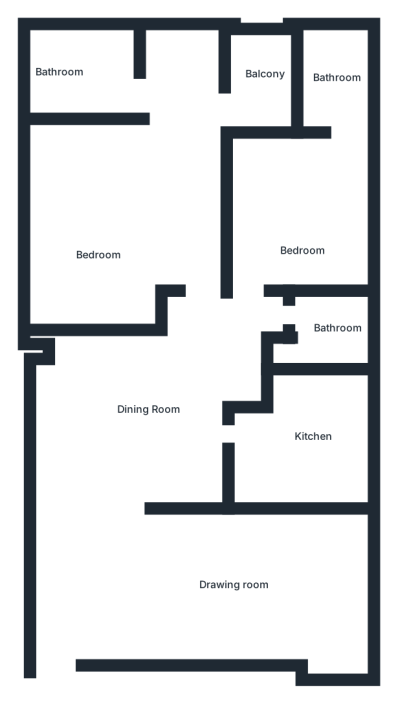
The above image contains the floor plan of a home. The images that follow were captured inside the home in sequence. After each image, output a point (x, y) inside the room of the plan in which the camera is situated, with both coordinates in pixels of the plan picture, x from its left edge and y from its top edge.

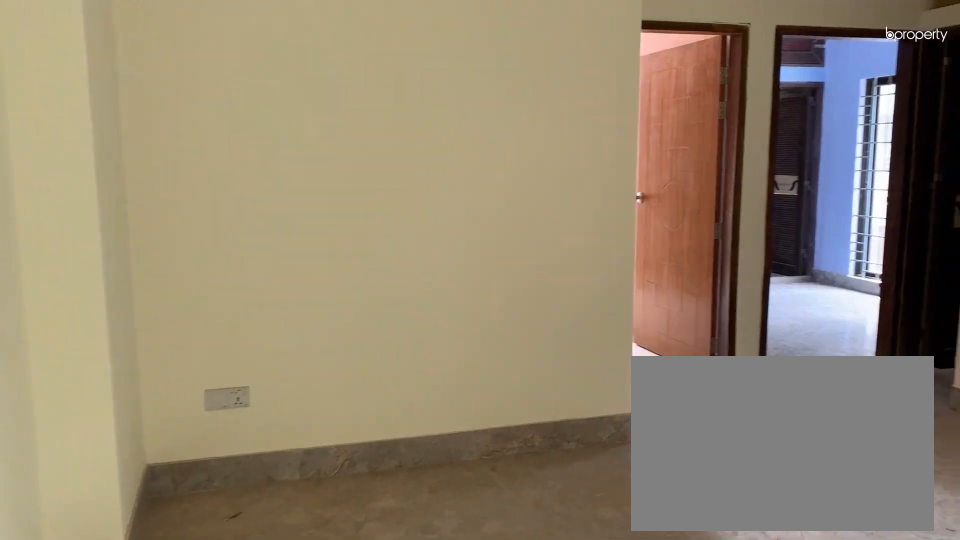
(156, 425)
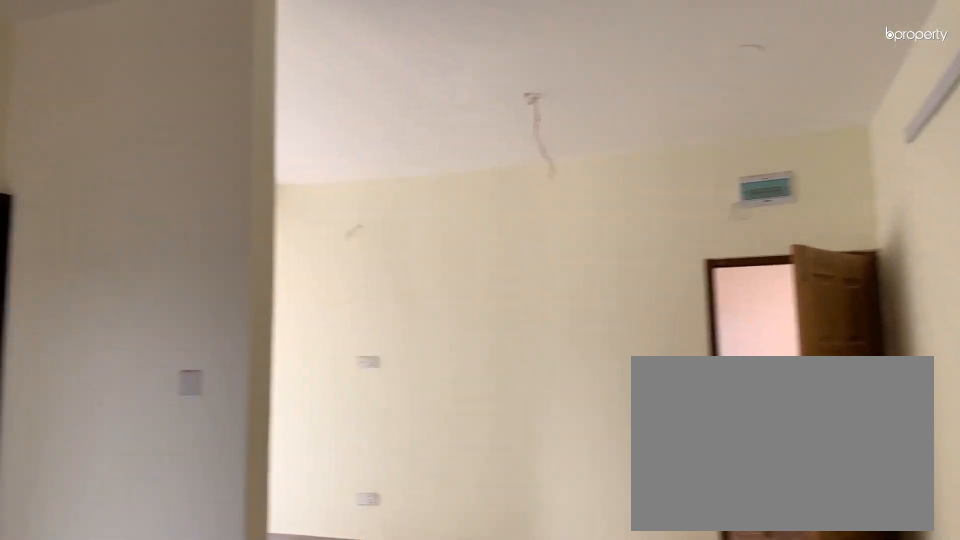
(156, 425)
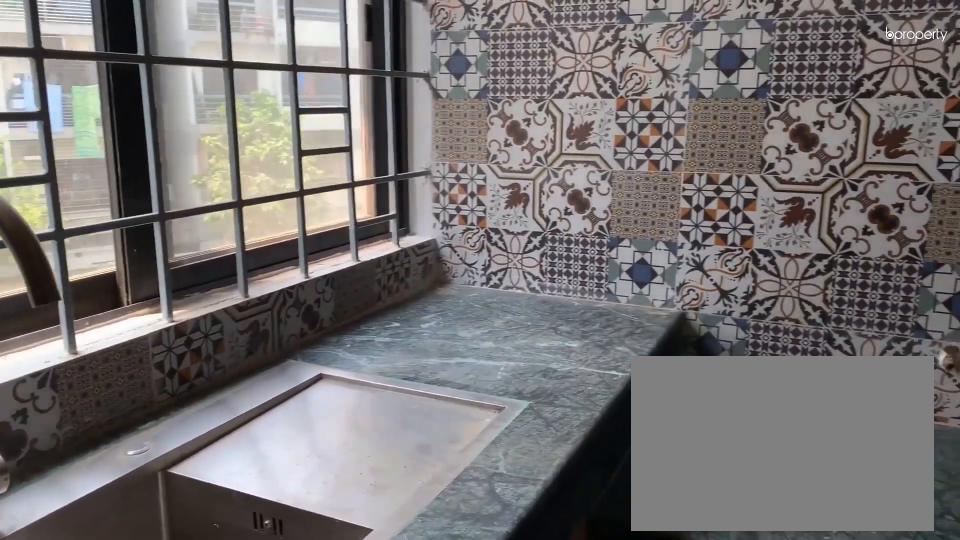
(313, 442)
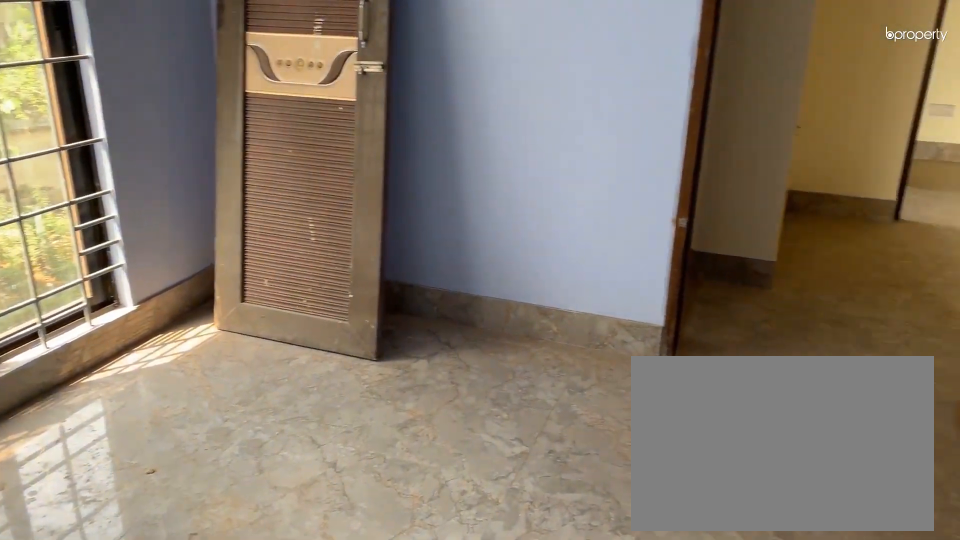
(303, 222)
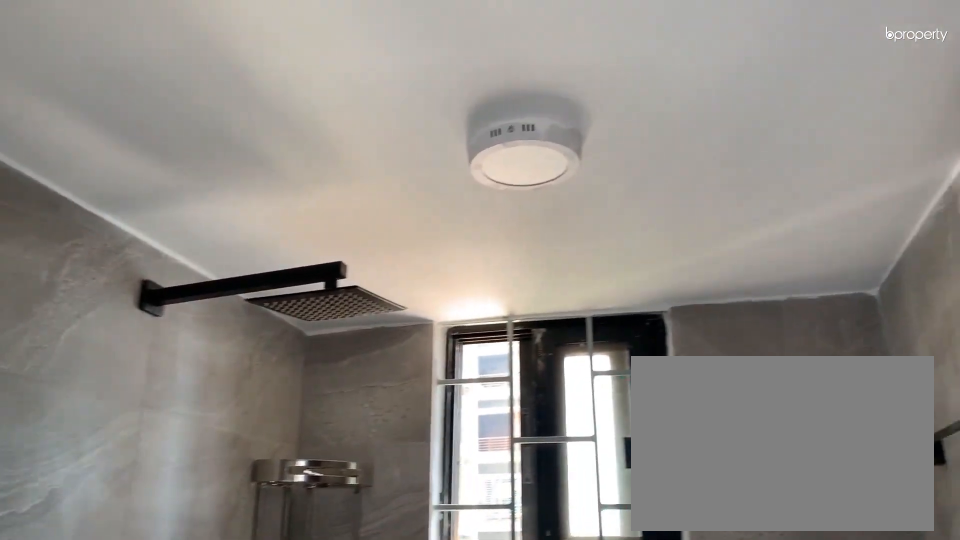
(335, 83)
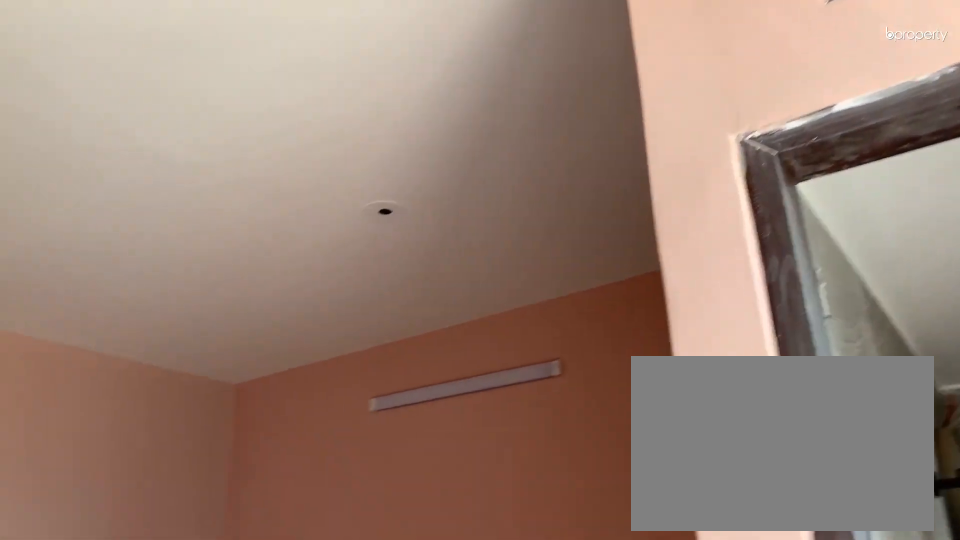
(96, 218)
